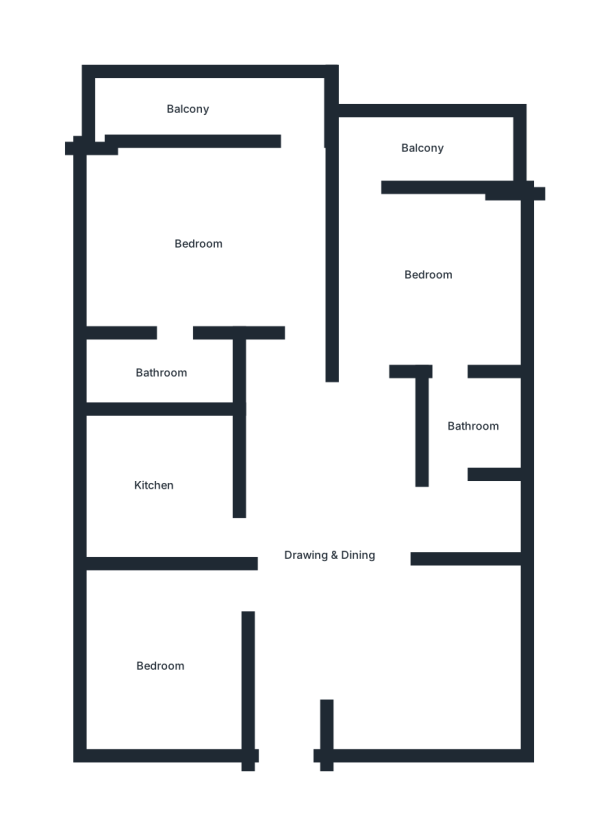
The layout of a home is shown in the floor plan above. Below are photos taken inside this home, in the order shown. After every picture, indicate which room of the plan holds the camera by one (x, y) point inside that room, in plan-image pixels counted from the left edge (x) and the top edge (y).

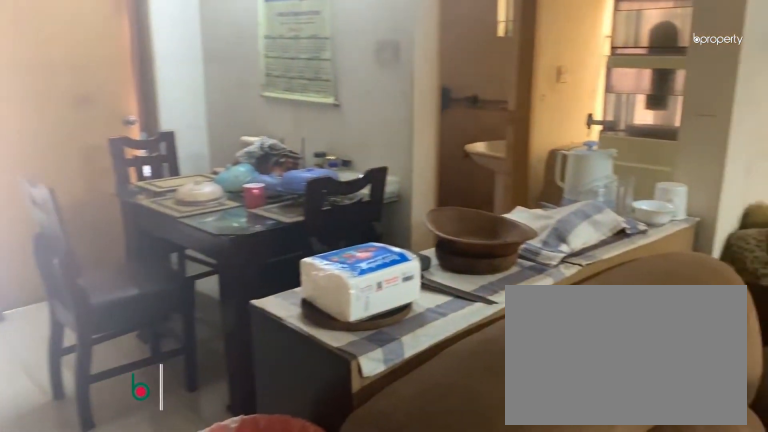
(384, 617)
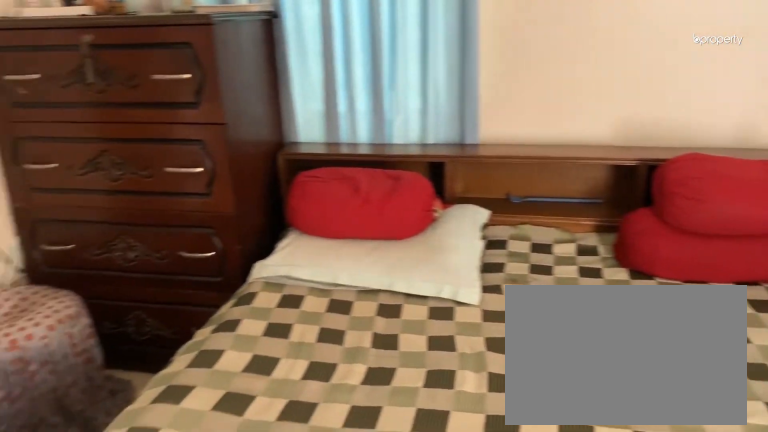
(205, 234)
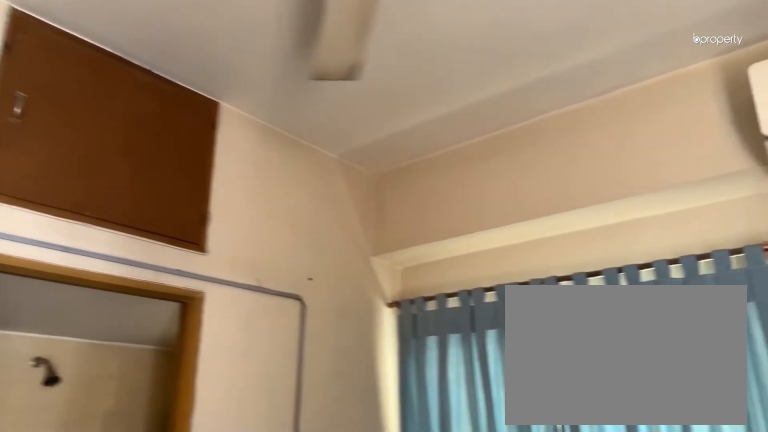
(205, 234)
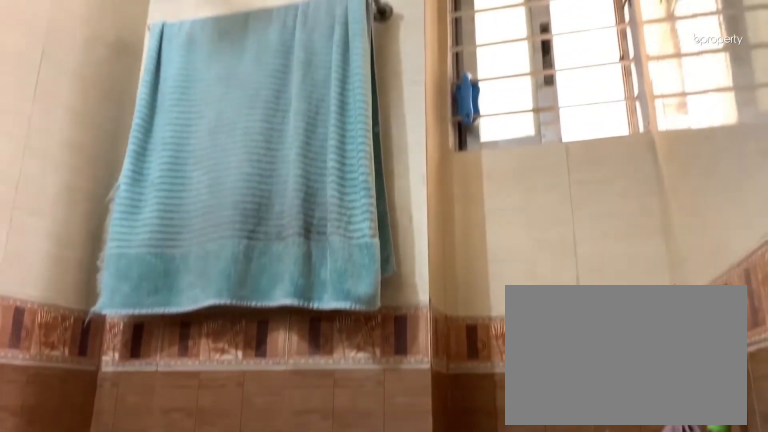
(160, 373)
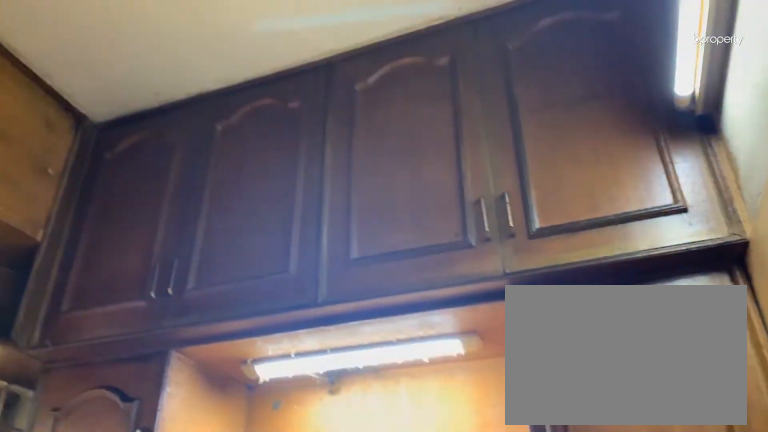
(161, 484)
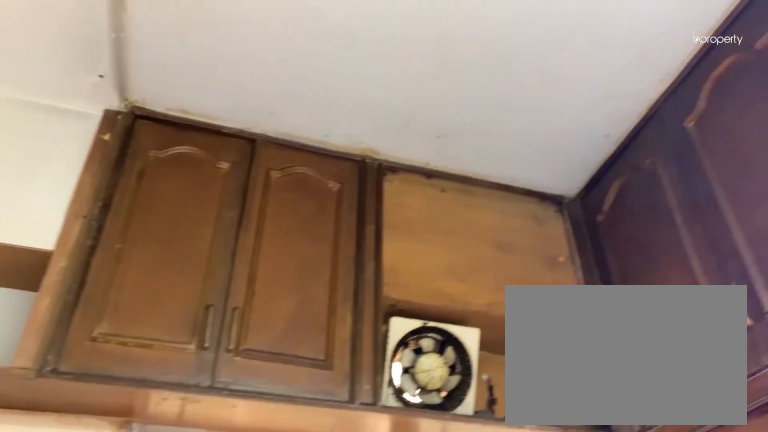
(162, 484)
